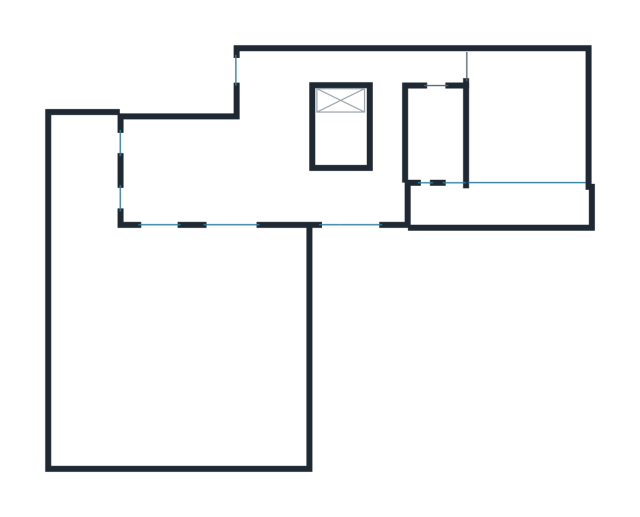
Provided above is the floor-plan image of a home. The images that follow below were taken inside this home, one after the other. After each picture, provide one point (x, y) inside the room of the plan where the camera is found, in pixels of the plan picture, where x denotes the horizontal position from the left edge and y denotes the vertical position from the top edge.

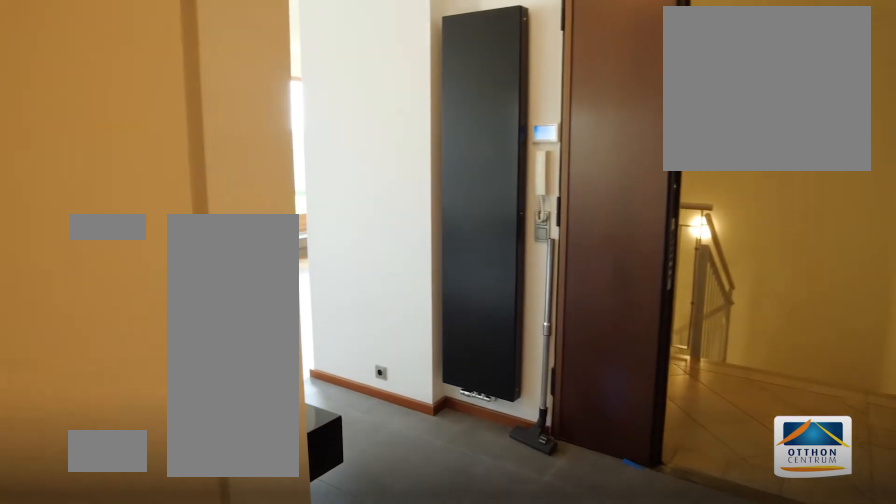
(273, 74)
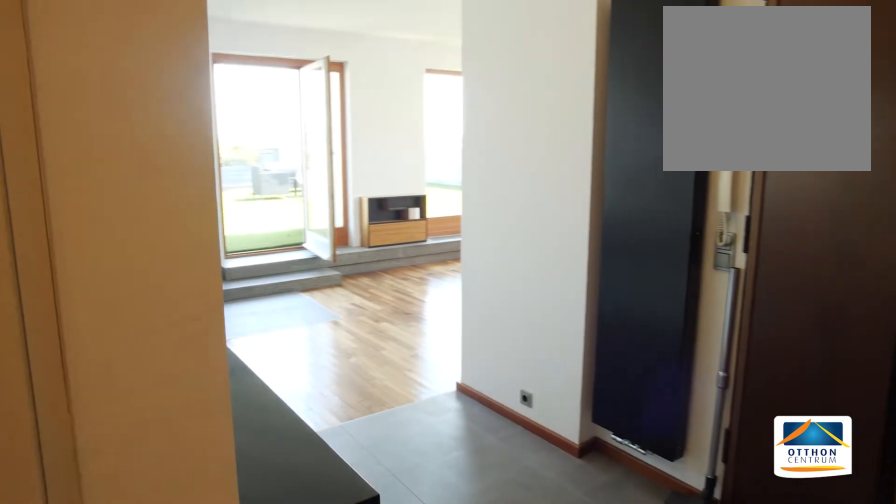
(273, 73)
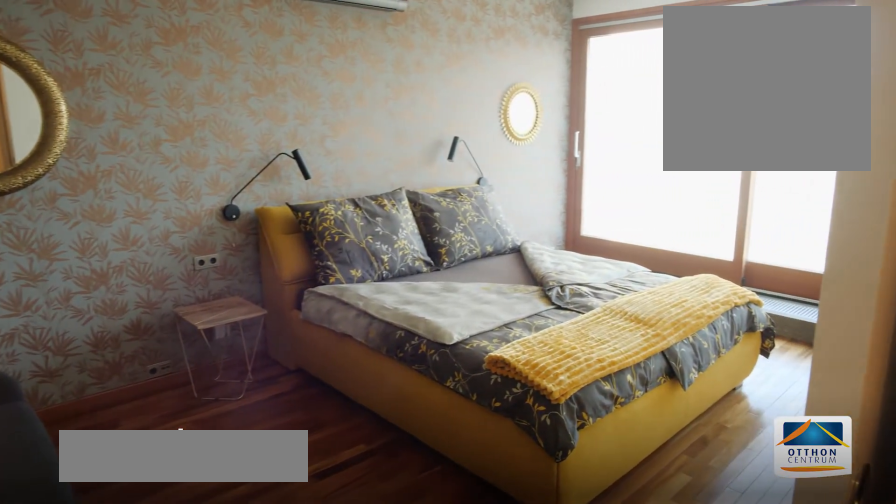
(529, 131)
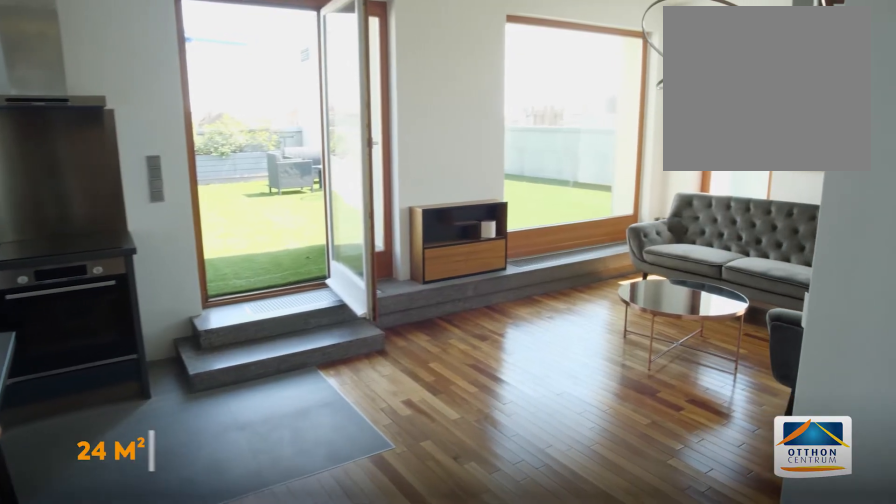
(187, 167)
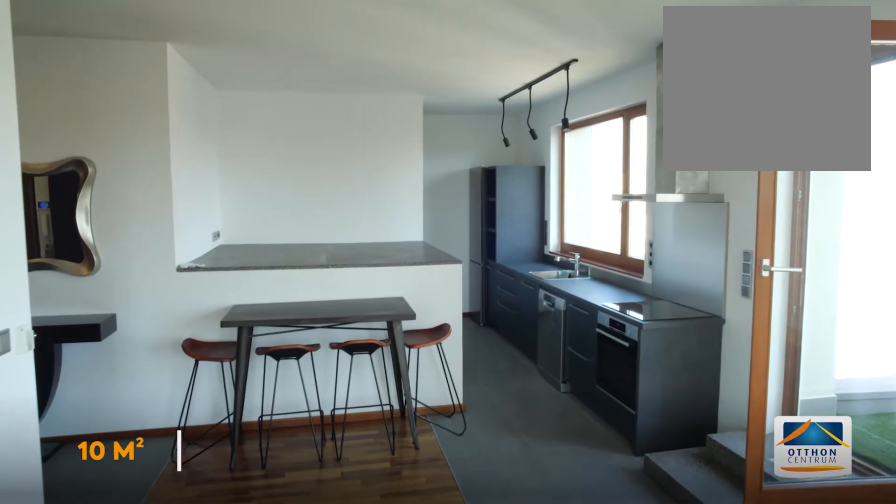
(337, 197)
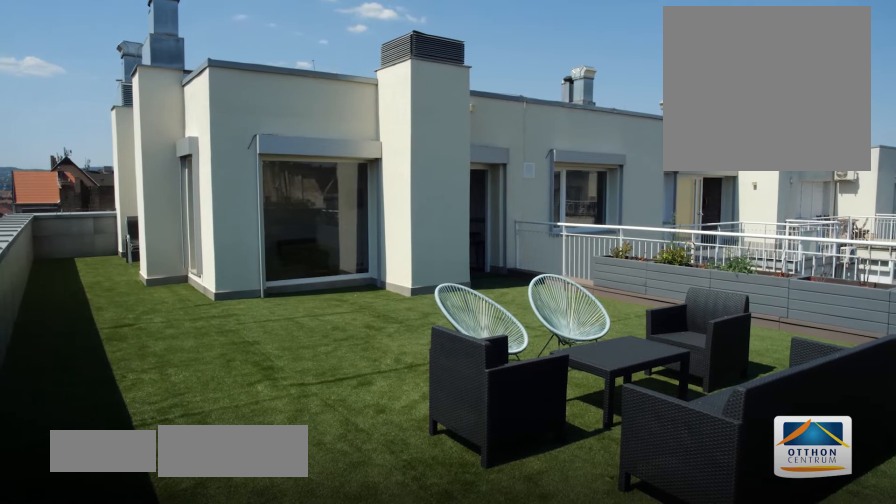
(163, 359)
